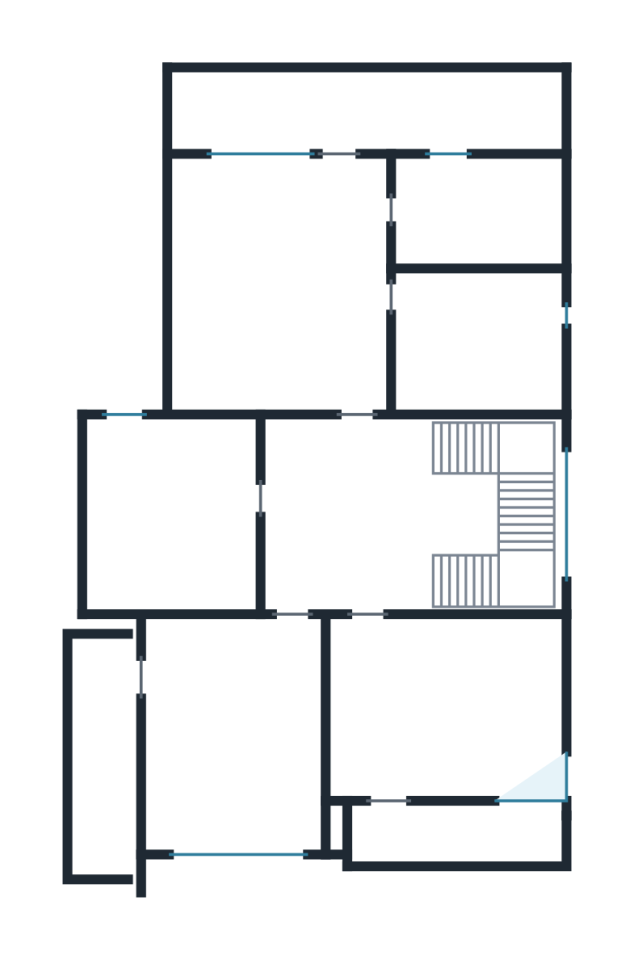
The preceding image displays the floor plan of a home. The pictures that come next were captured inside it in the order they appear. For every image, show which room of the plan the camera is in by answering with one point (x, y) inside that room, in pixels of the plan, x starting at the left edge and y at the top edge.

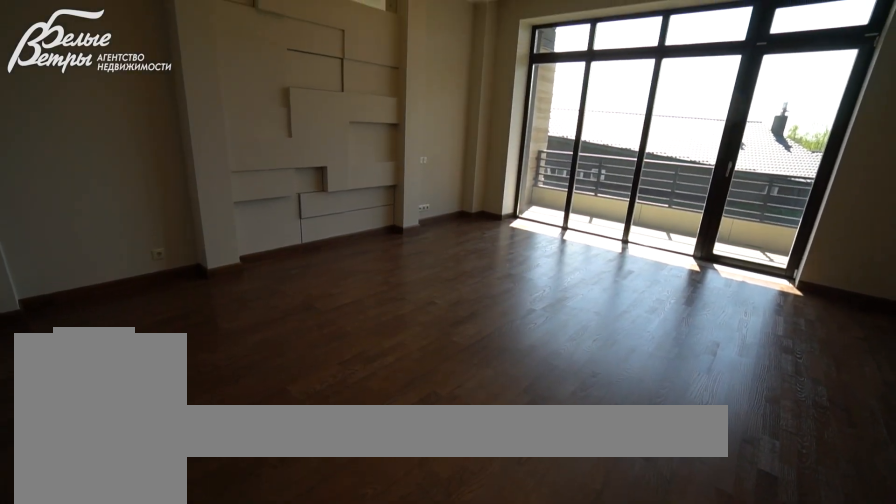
(274, 283)
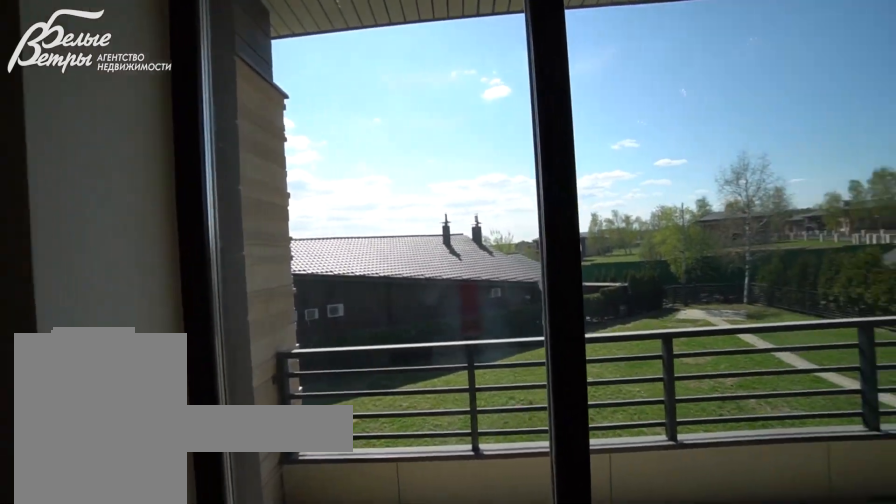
(277, 284)
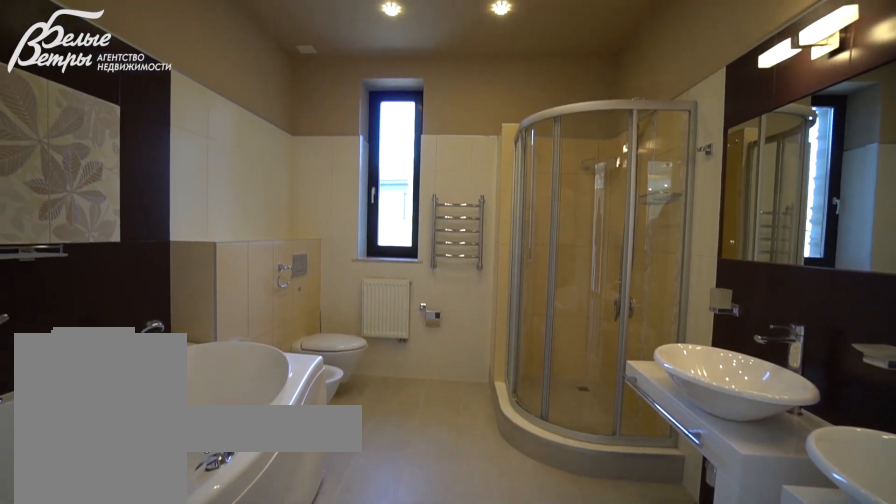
(474, 335)
